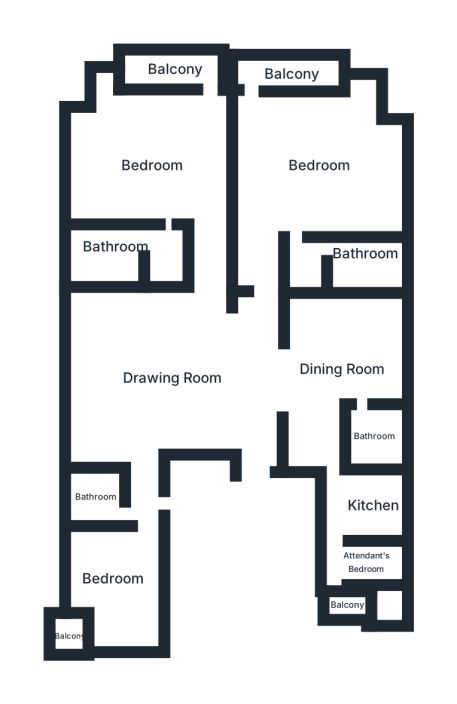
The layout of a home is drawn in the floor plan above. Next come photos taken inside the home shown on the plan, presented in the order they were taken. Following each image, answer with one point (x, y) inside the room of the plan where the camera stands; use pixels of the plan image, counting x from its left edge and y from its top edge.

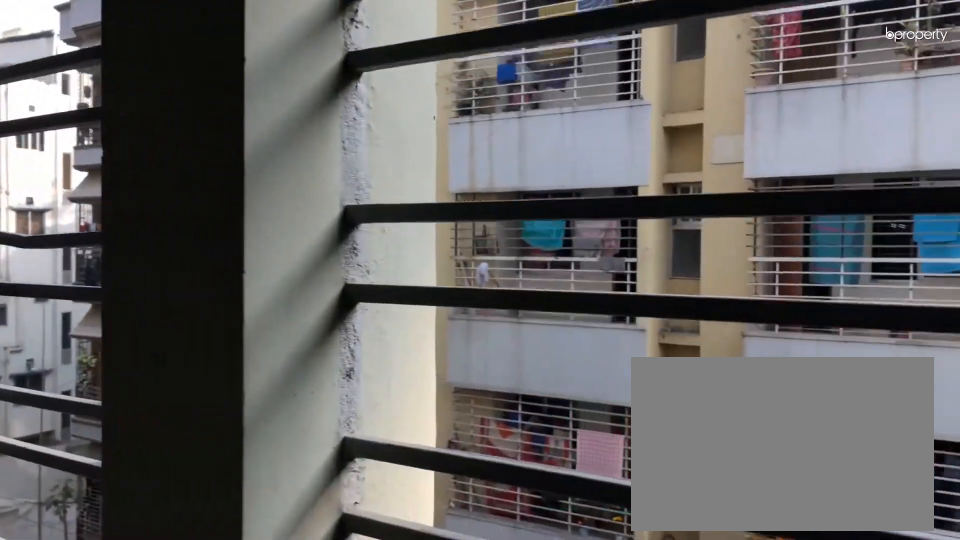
(178, 71)
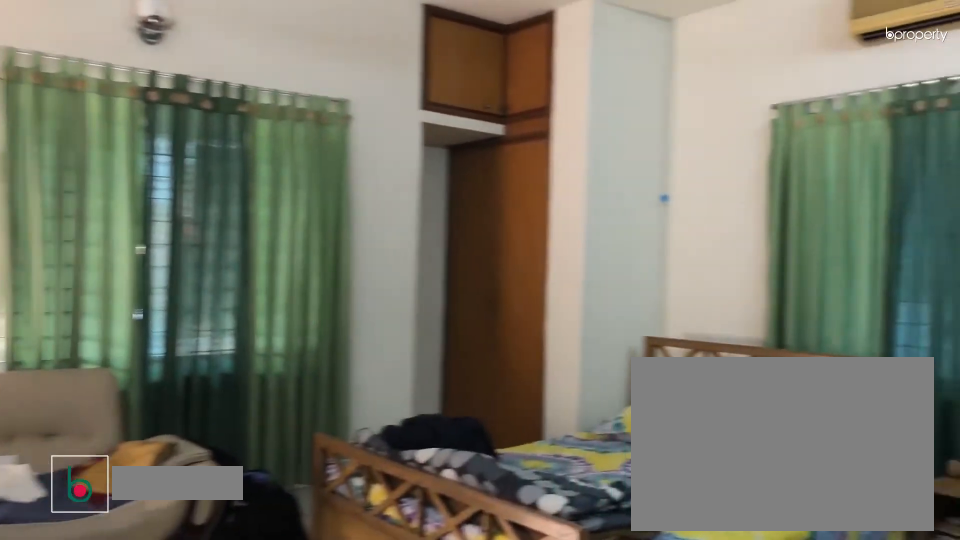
(319, 167)
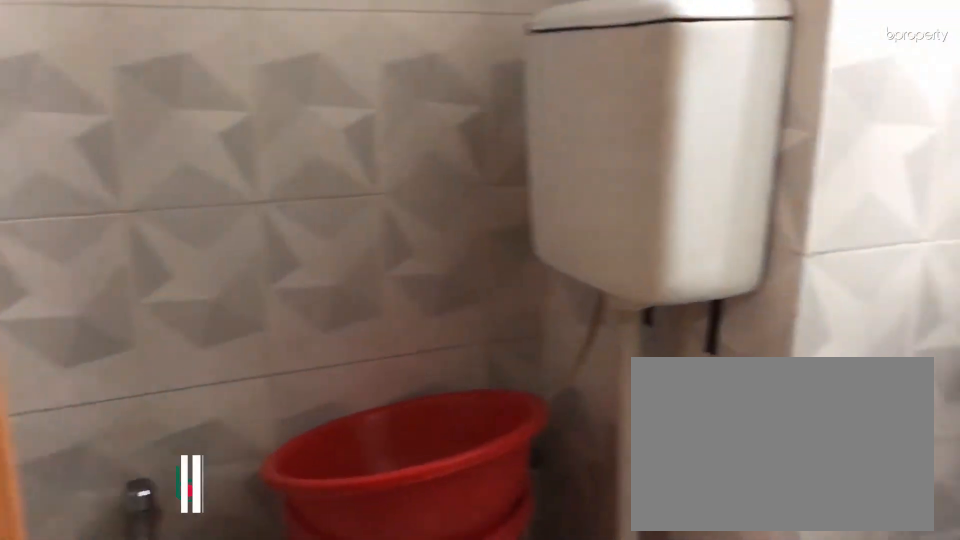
(94, 501)
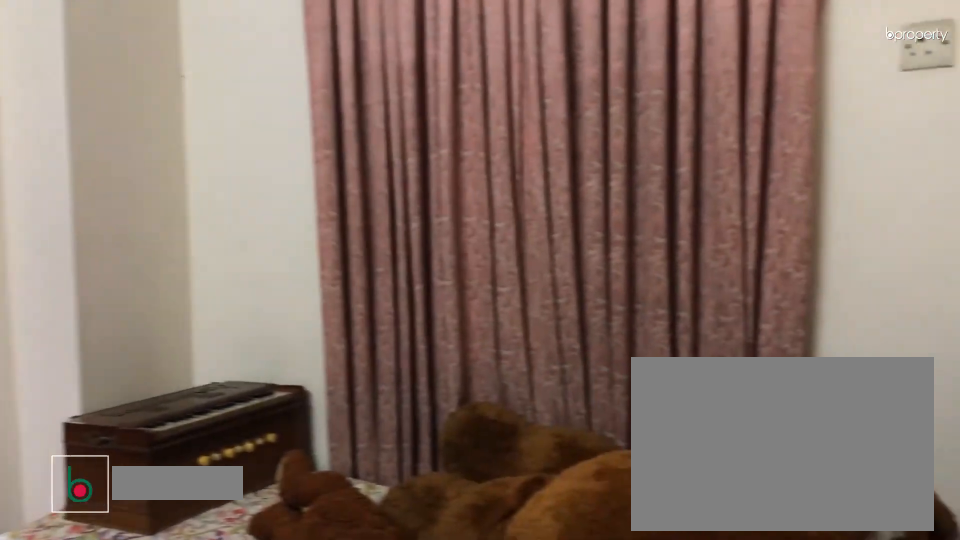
(115, 580)
